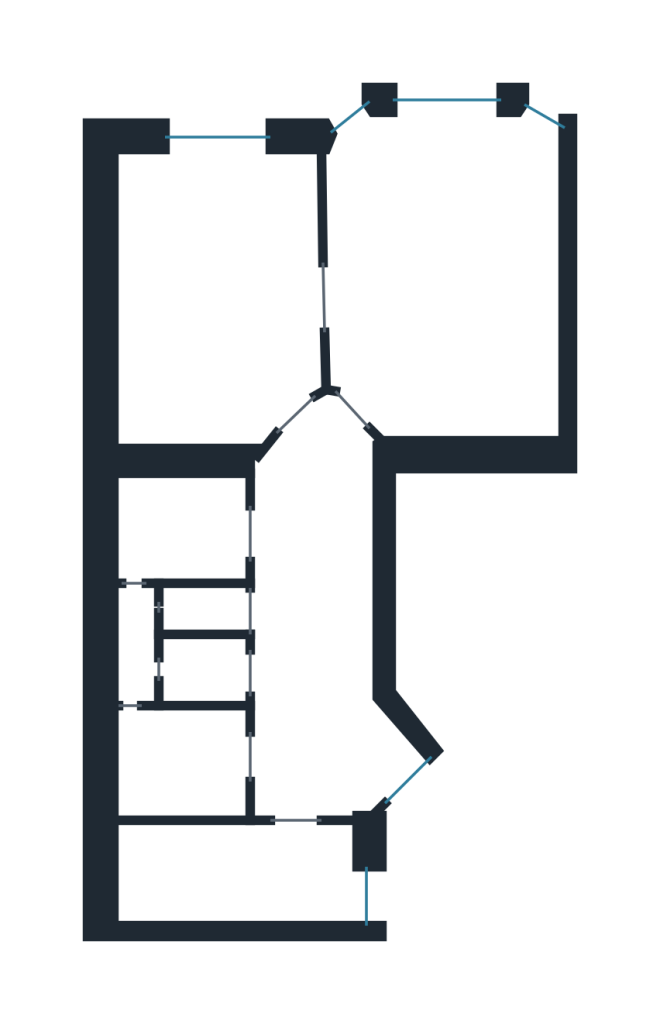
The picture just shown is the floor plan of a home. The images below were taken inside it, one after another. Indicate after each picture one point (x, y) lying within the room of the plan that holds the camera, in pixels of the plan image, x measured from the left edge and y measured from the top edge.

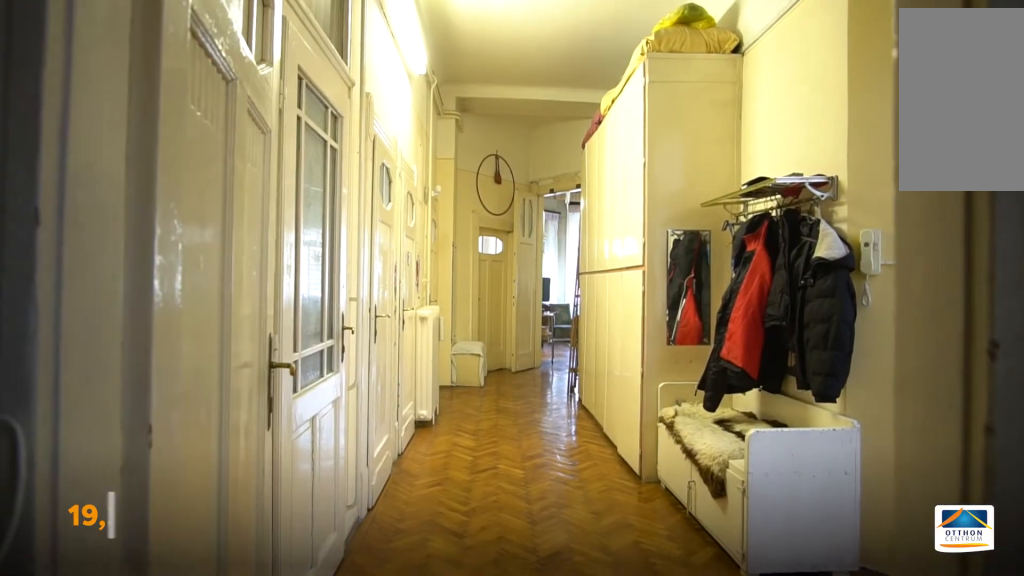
(320, 606)
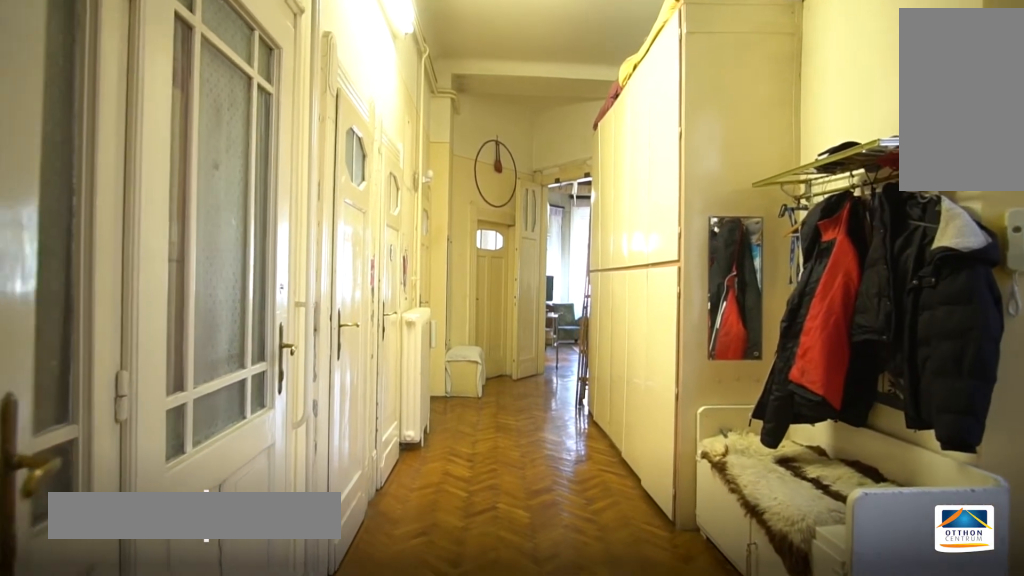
(320, 607)
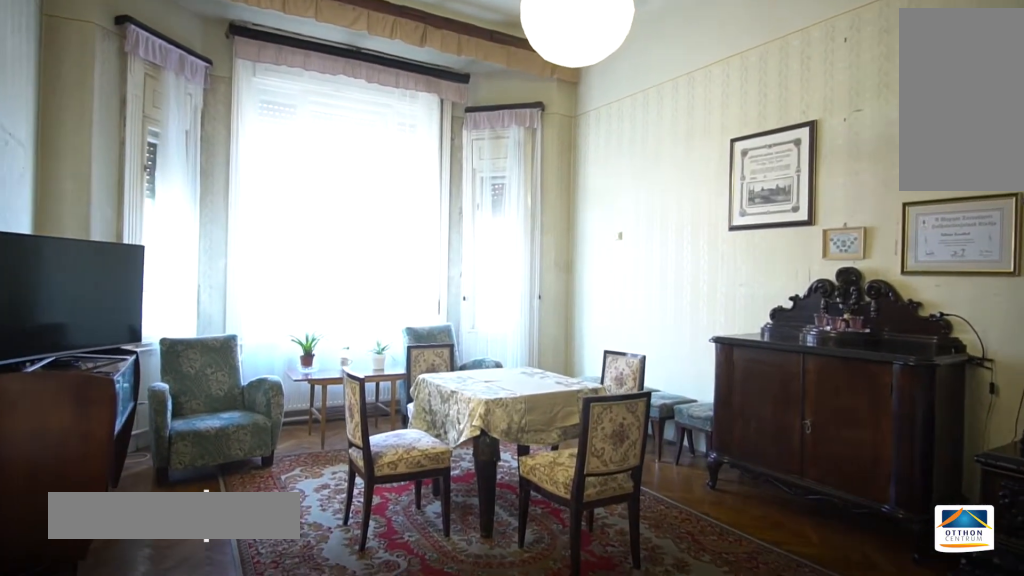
(462, 284)
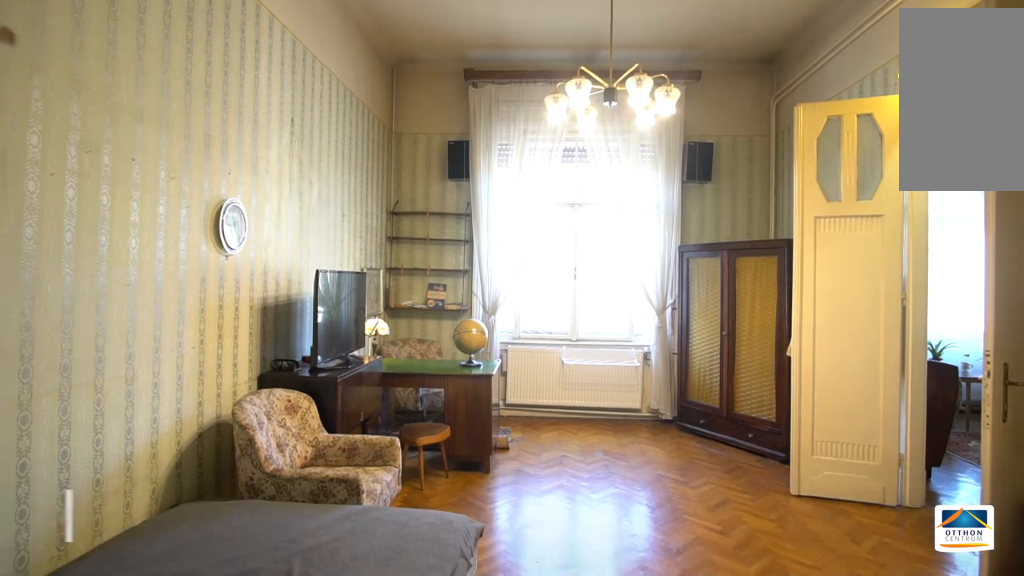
(233, 291)
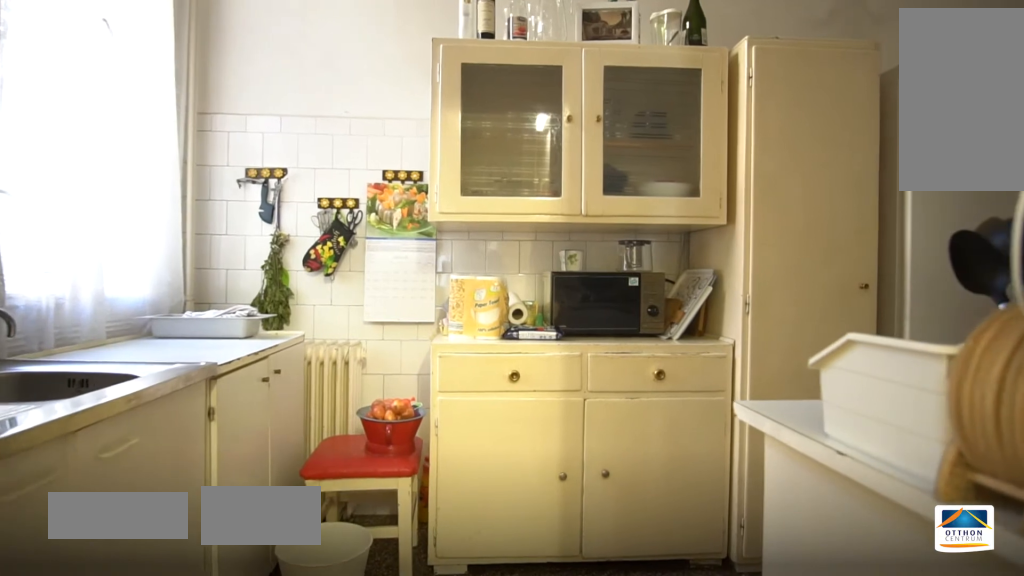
(240, 876)
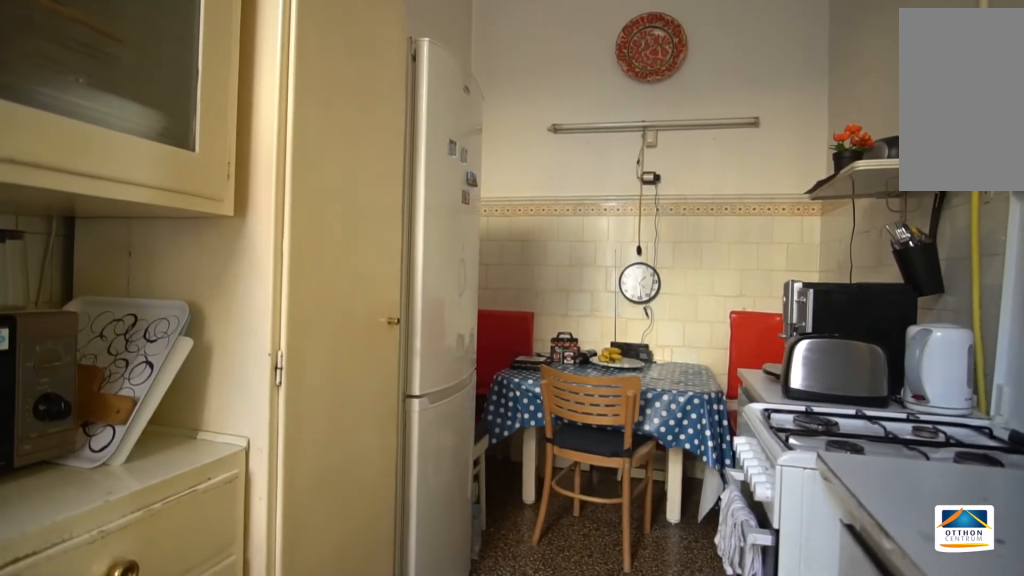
(240, 876)
